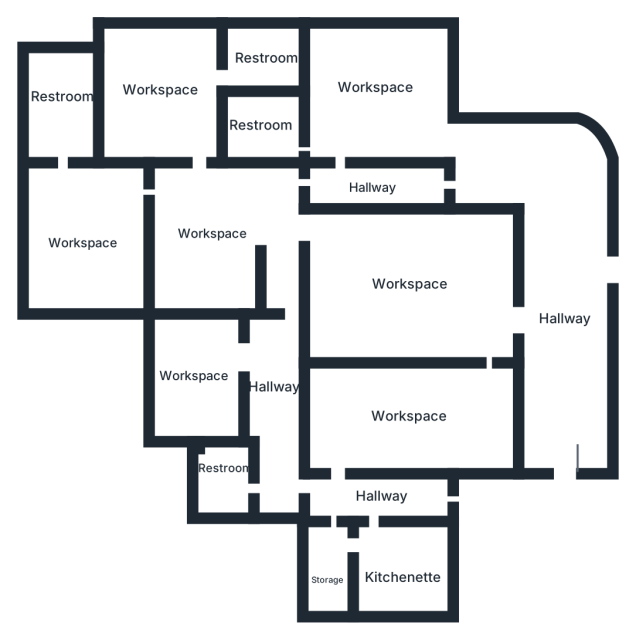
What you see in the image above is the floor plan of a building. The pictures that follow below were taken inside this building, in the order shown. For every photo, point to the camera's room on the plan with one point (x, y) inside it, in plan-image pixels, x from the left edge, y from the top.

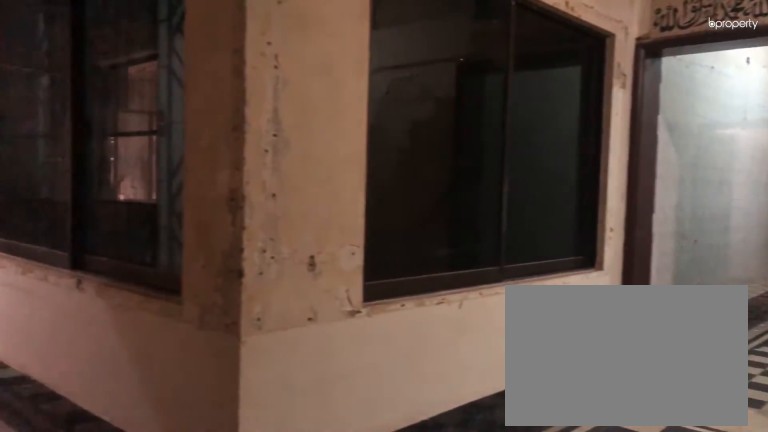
(548, 179)
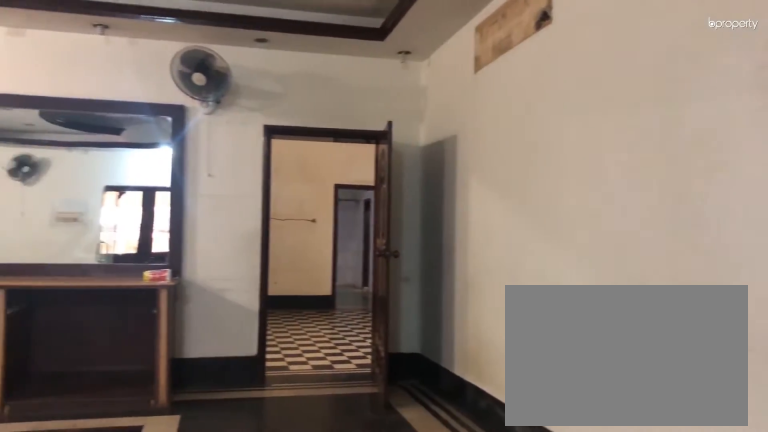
(405, 282)
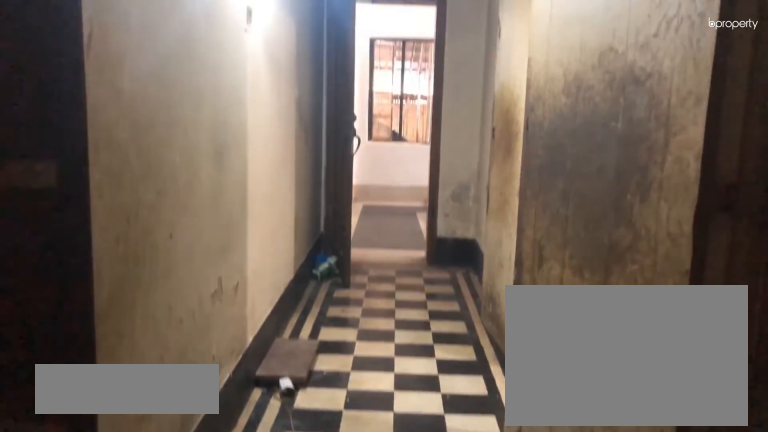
(379, 494)
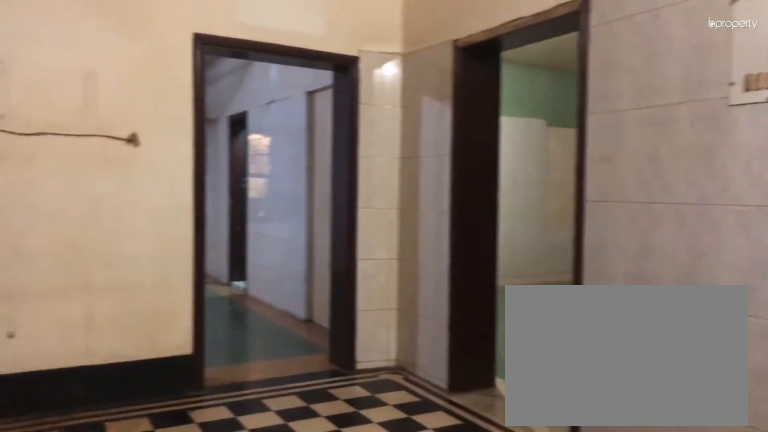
(219, 245)
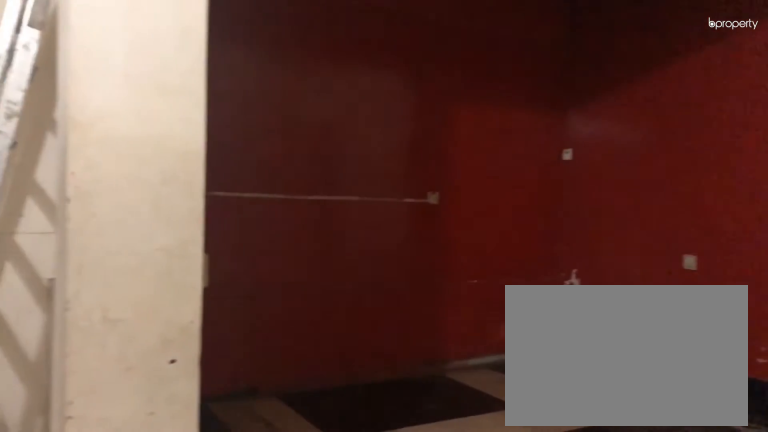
(219, 245)
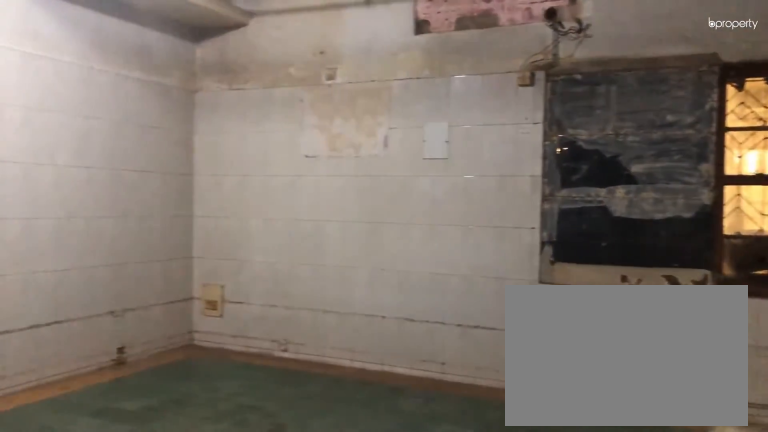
(85, 233)
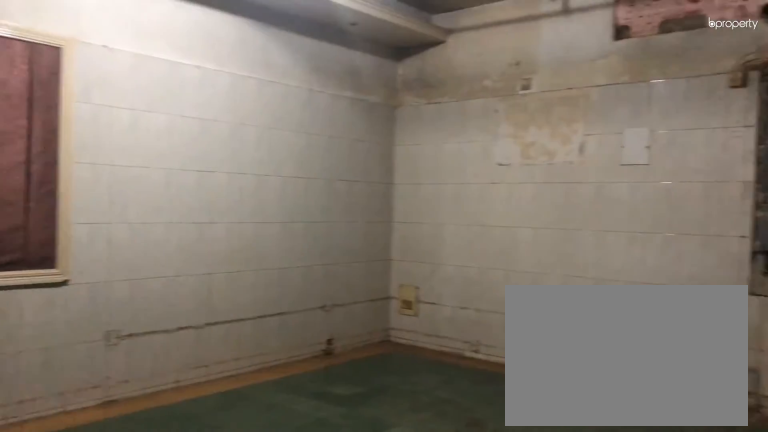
(85, 233)
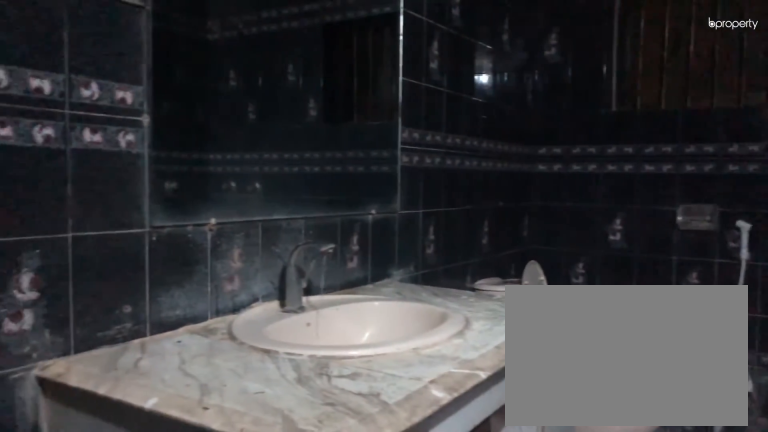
(59, 101)
